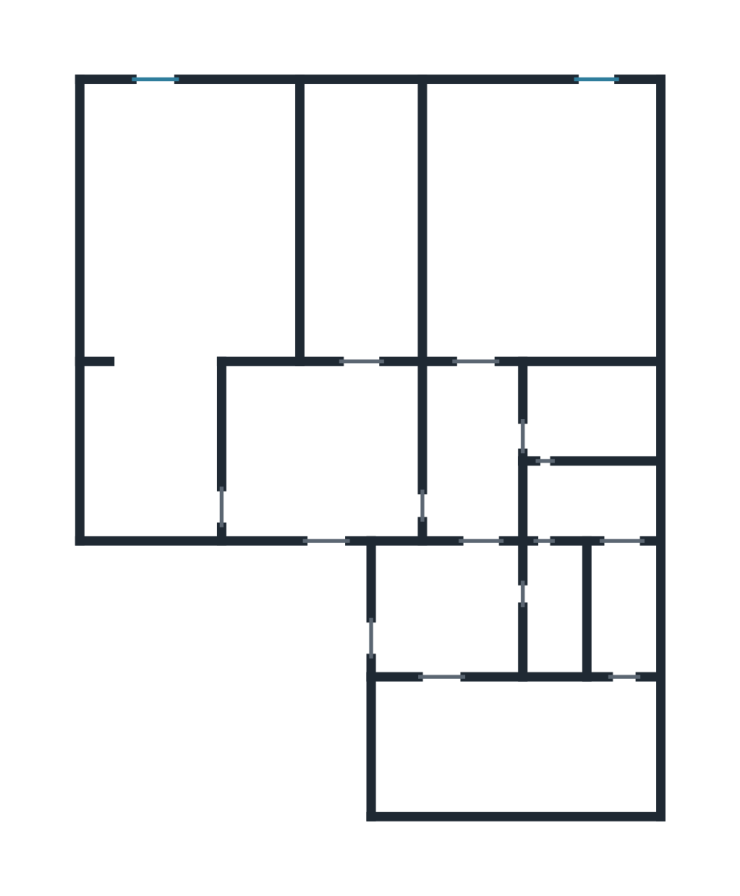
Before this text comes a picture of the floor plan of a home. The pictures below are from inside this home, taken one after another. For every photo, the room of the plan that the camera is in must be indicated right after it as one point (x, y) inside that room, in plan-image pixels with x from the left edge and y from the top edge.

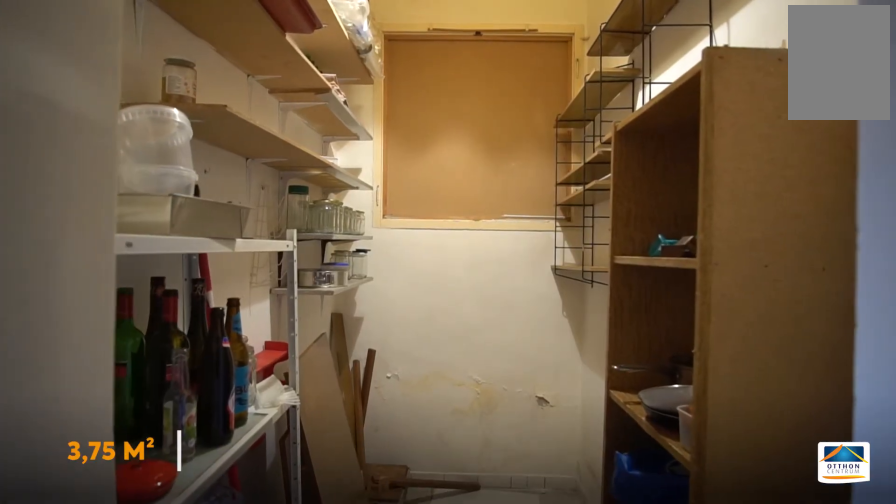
(621, 606)
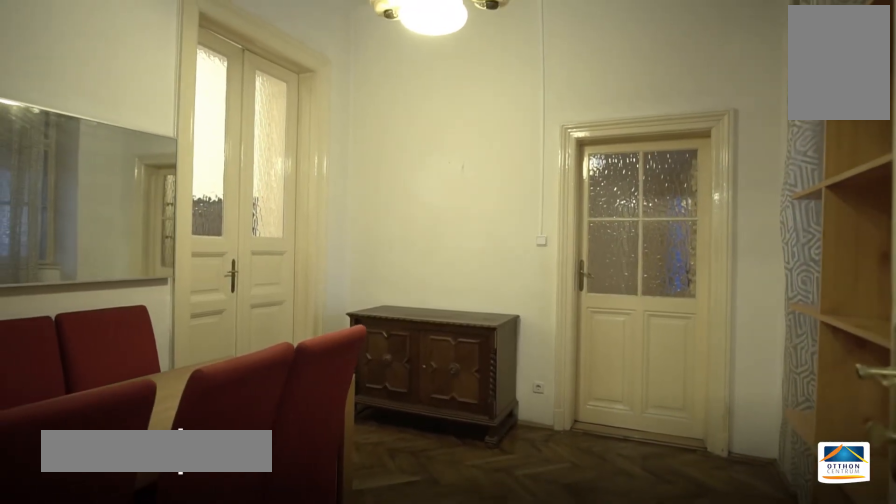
(313, 452)
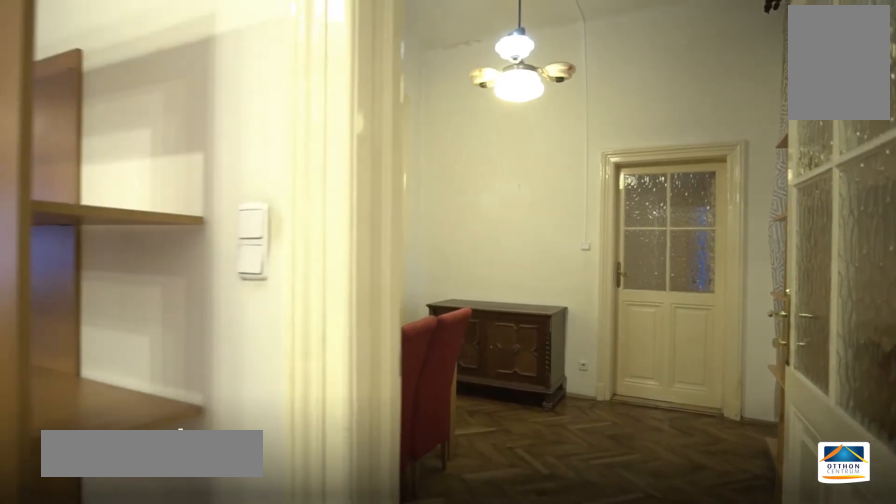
(315, 451)
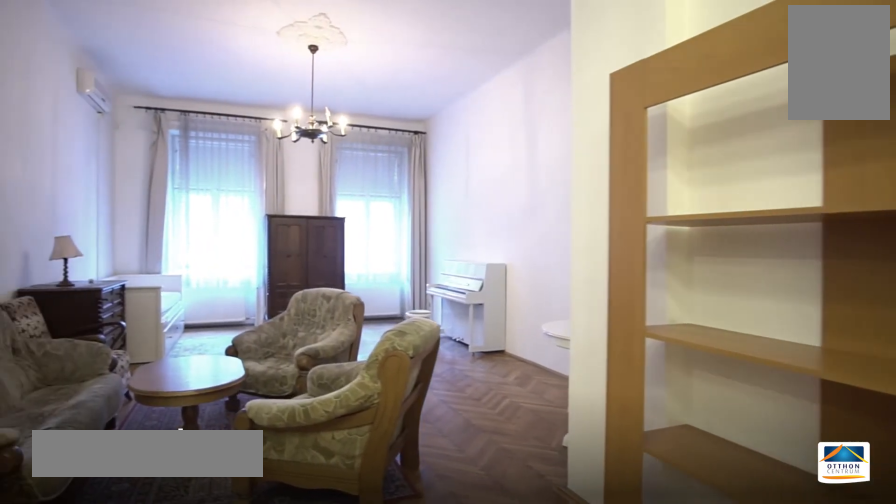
(198, 233)
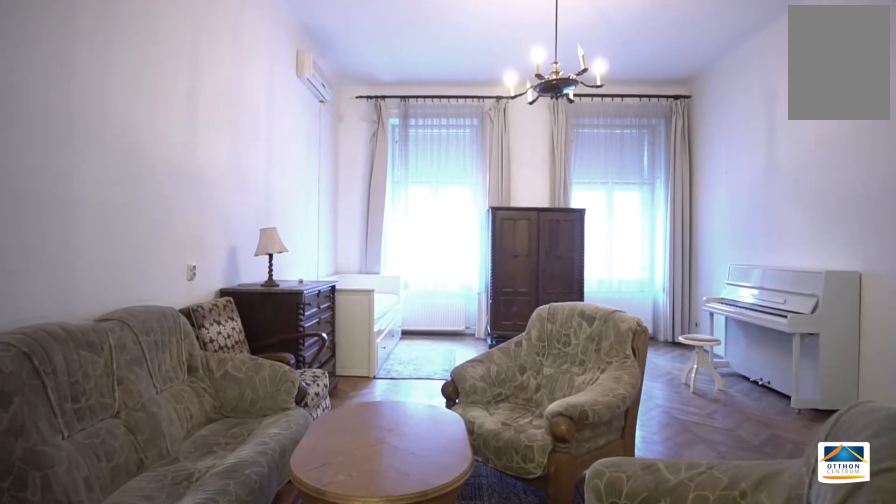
(199, 233)
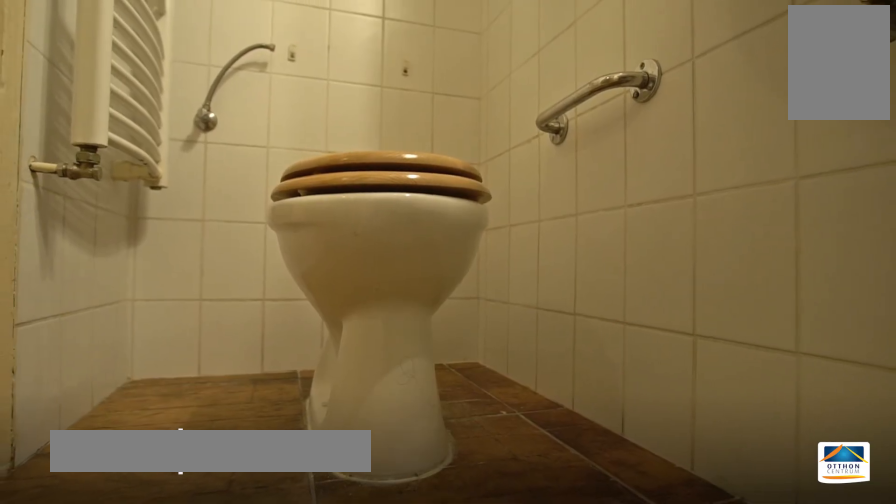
(561, 608)
